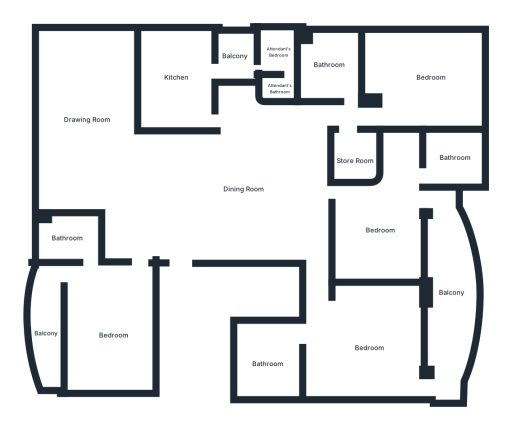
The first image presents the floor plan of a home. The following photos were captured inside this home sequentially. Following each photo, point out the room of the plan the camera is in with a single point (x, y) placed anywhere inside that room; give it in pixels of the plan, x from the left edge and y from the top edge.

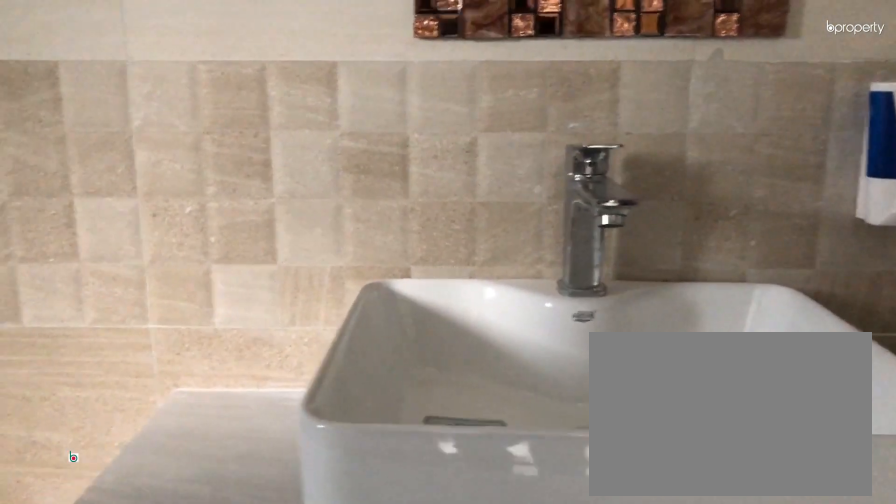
(69, 237)
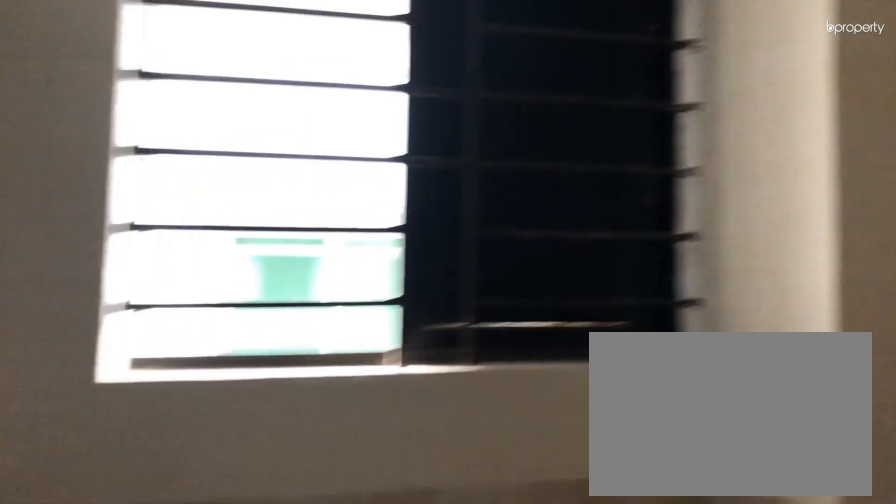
(69, 237)
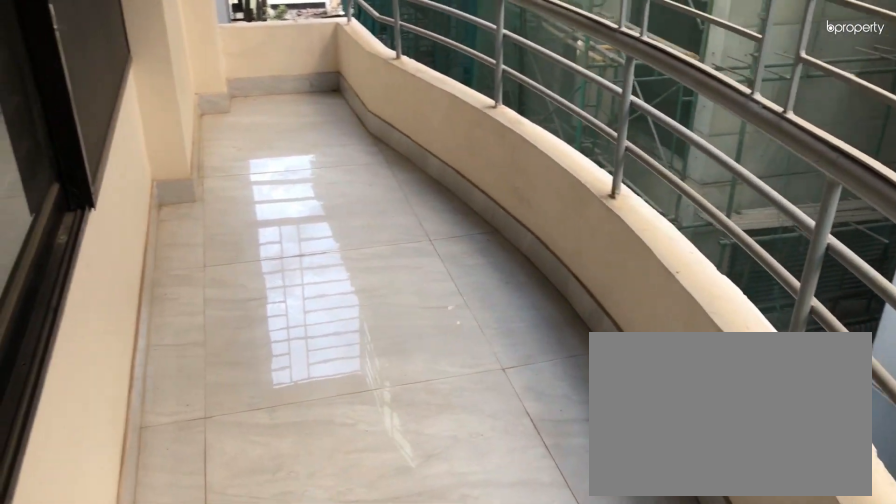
(48, 333)
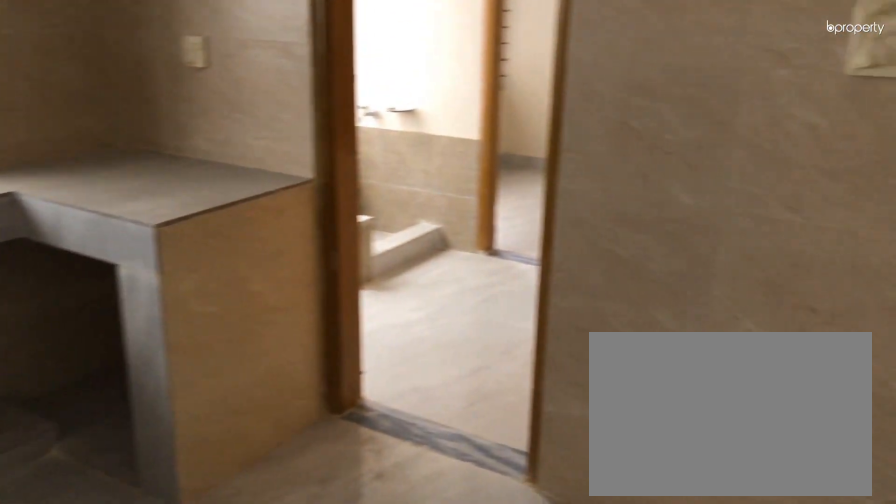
(176, 75)
